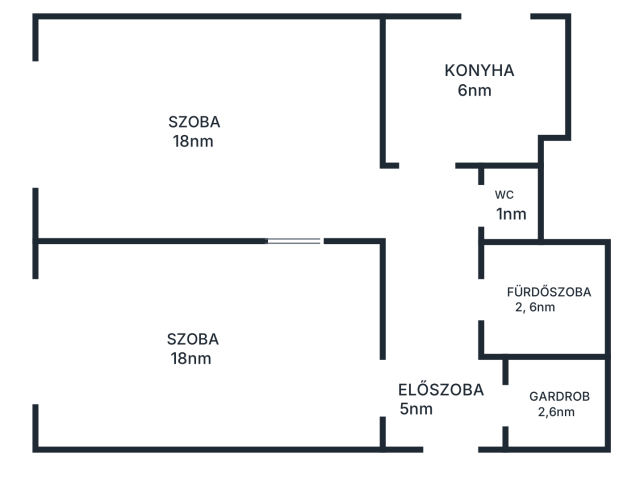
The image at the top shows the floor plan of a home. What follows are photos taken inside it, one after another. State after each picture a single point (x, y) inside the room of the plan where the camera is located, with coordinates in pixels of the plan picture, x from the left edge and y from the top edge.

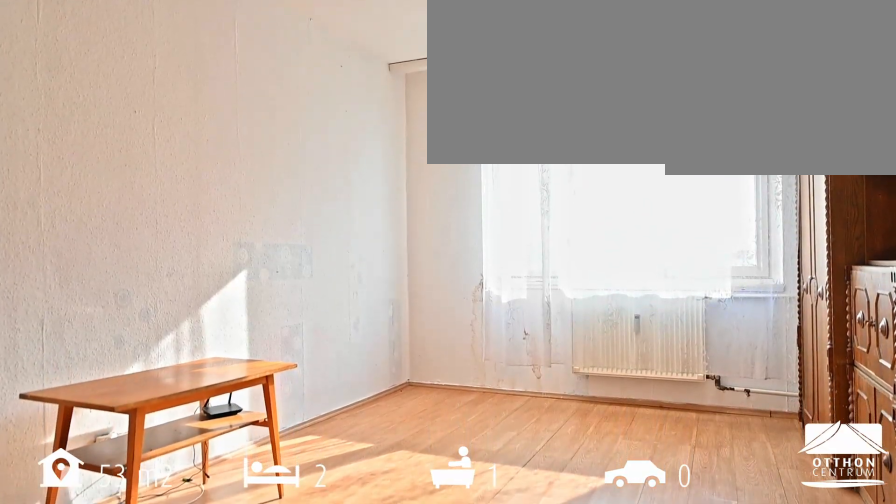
(202, 352)
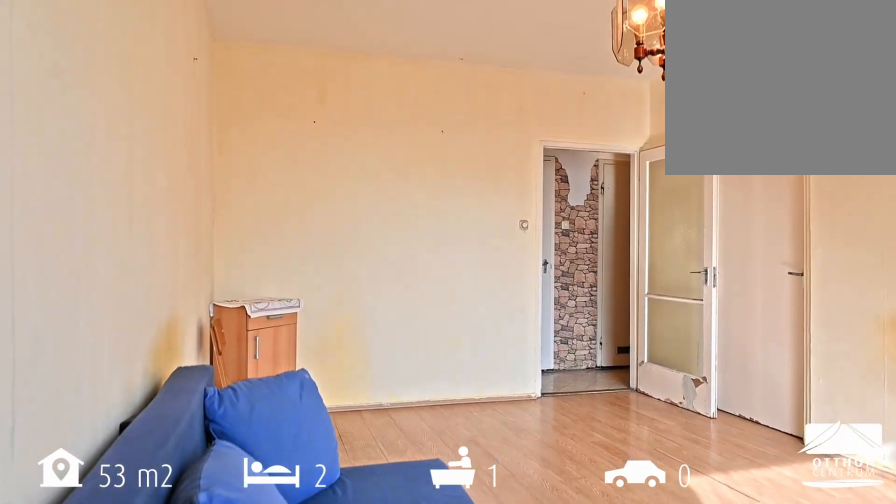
(213, 137)
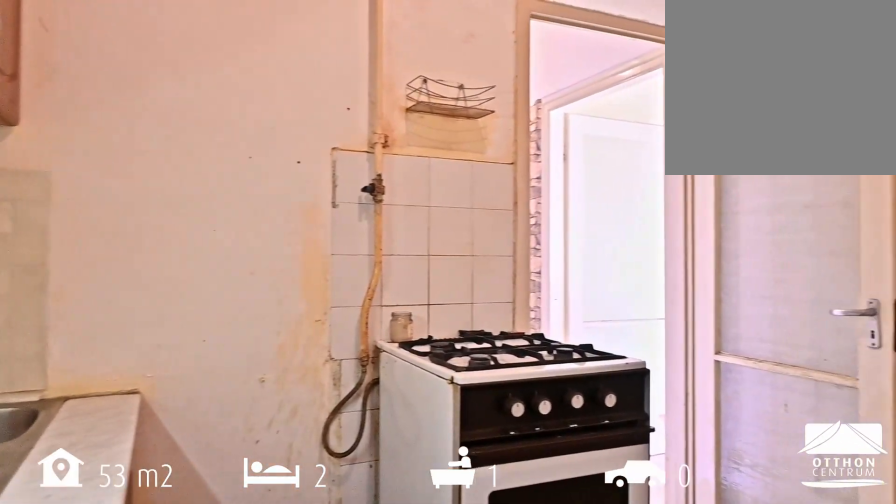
(478, 93)
